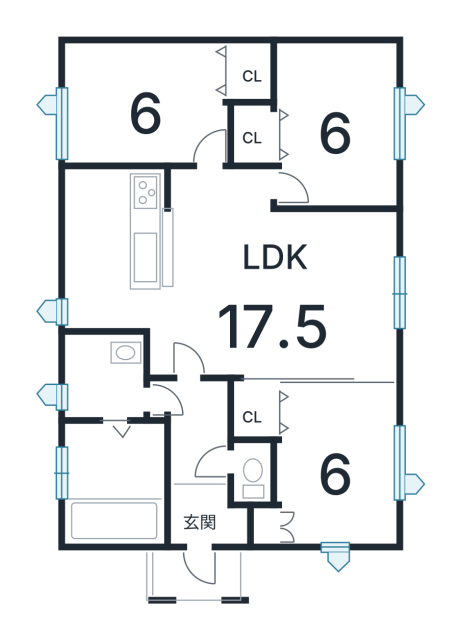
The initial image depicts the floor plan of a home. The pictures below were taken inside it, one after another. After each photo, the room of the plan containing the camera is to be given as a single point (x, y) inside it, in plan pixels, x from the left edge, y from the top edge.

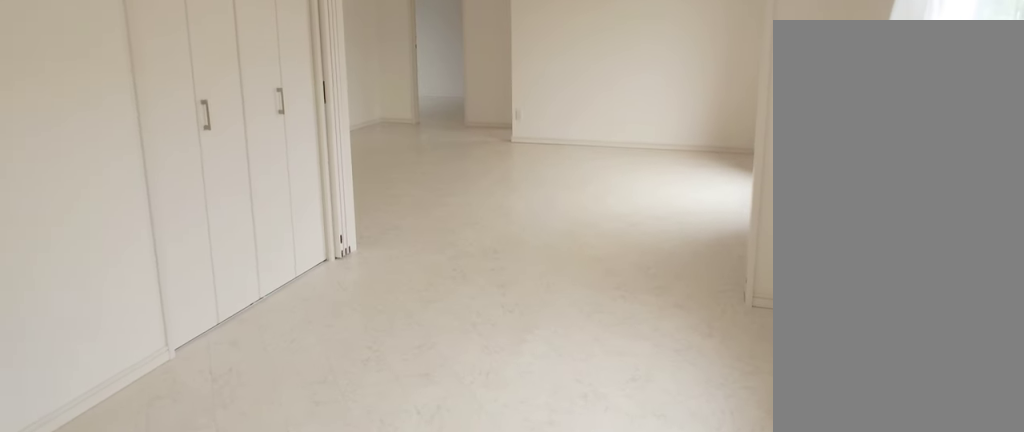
(334, 475)
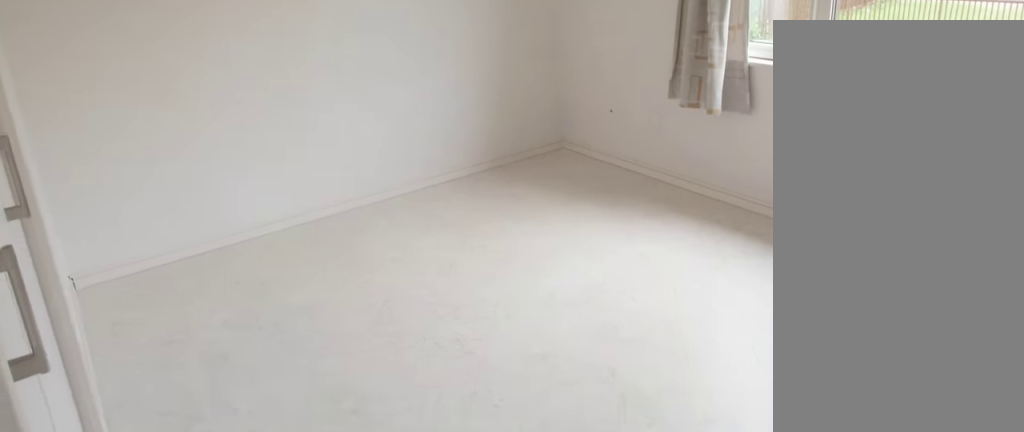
(339, 129)
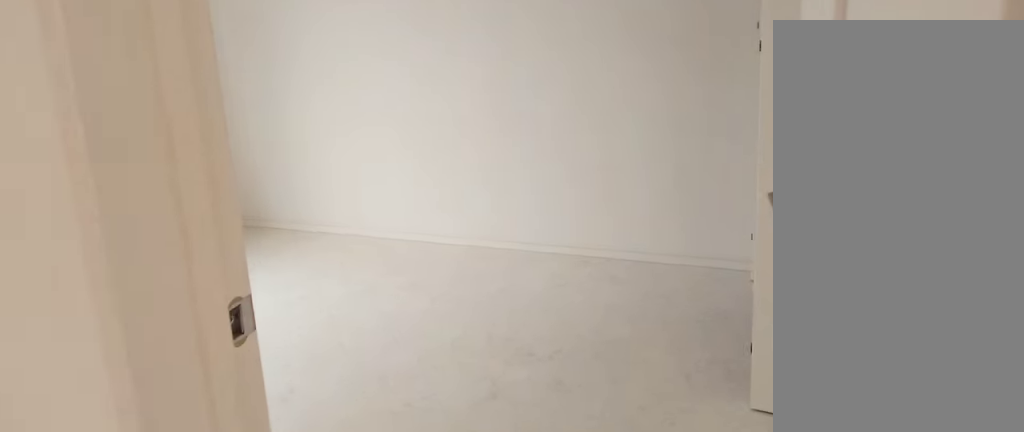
(142, 112)
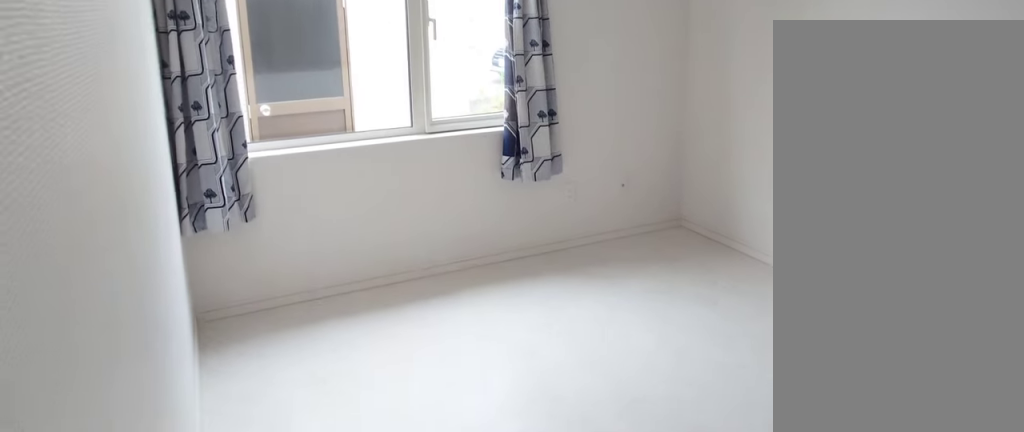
(142, 112)
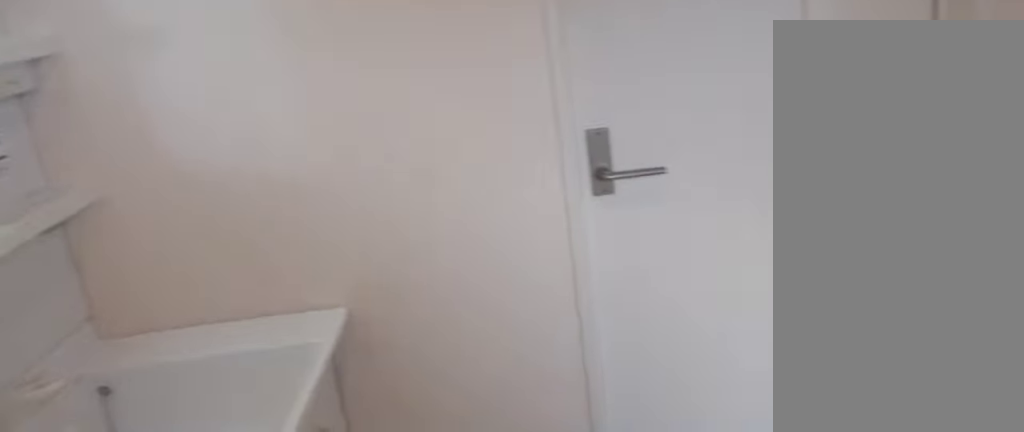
(93, 389)
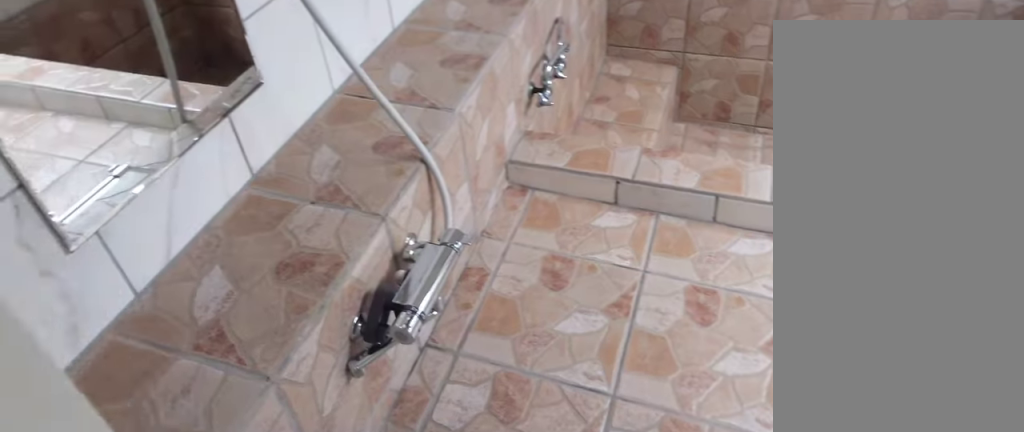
(110, 493)
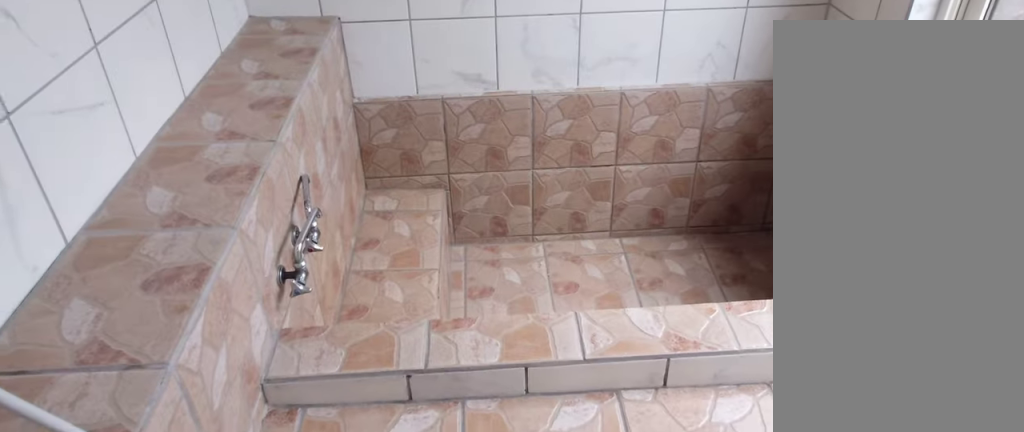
(110, 493)
